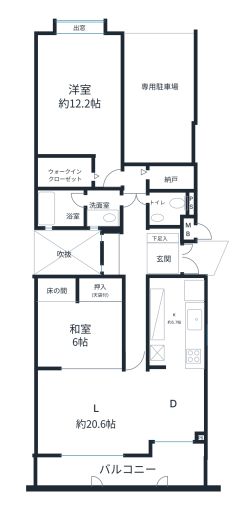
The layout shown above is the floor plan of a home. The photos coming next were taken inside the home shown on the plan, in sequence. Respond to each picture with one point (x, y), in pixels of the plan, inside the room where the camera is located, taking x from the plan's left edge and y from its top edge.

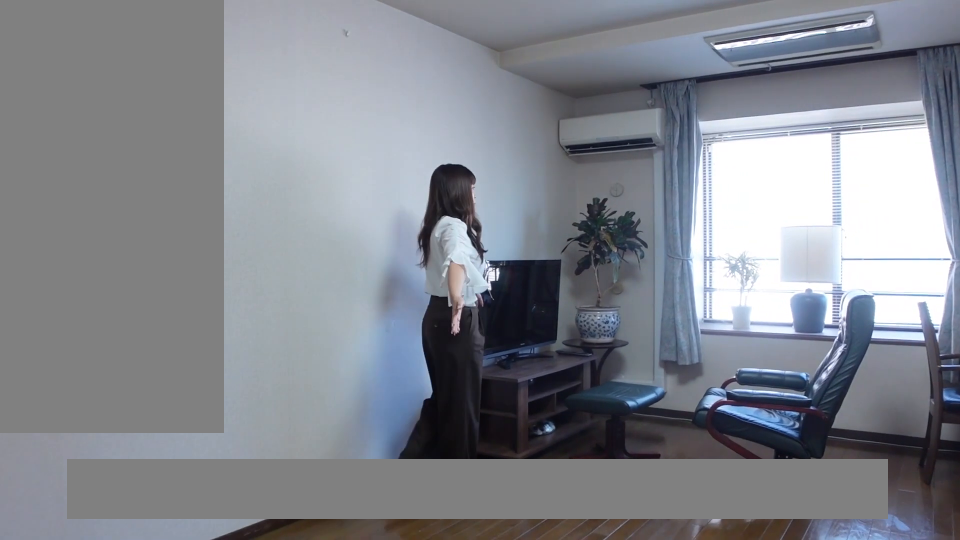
(74, 91)
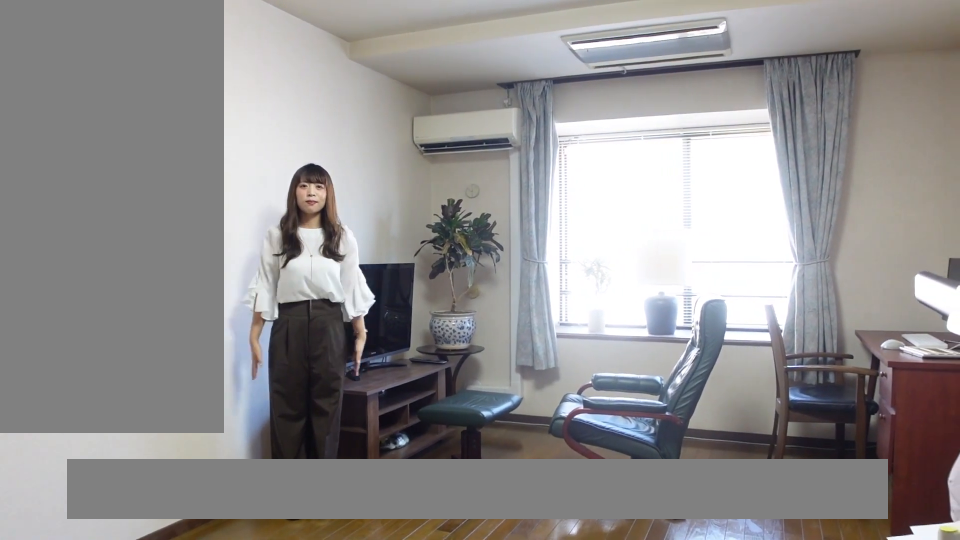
(74, 91)
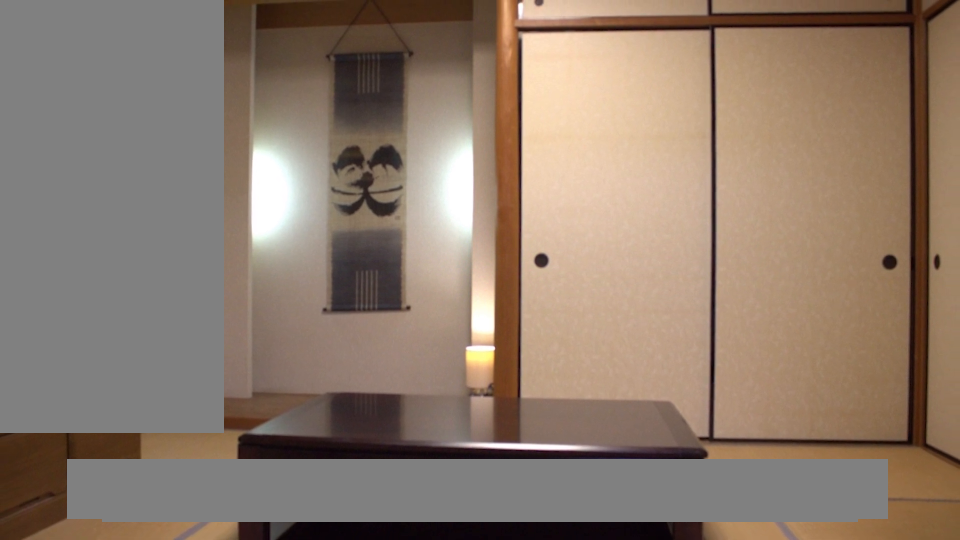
(79, 332)
